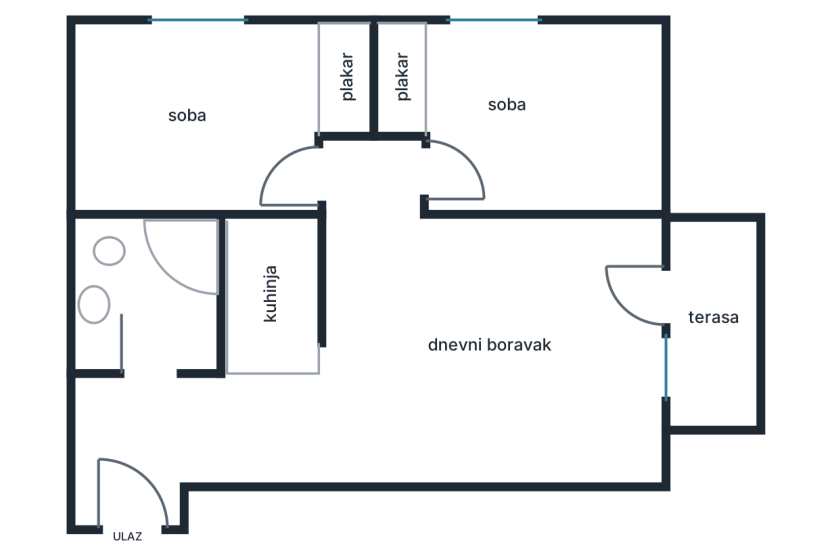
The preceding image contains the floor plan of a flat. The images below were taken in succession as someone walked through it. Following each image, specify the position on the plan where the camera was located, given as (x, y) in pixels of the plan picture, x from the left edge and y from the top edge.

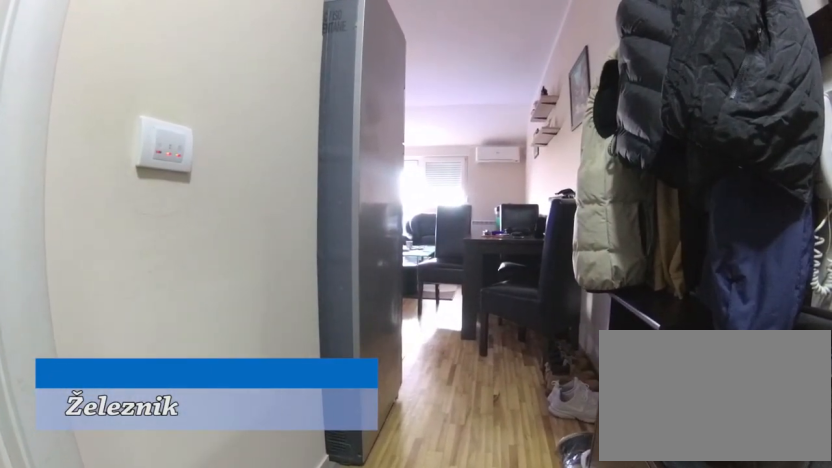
(113, 452)
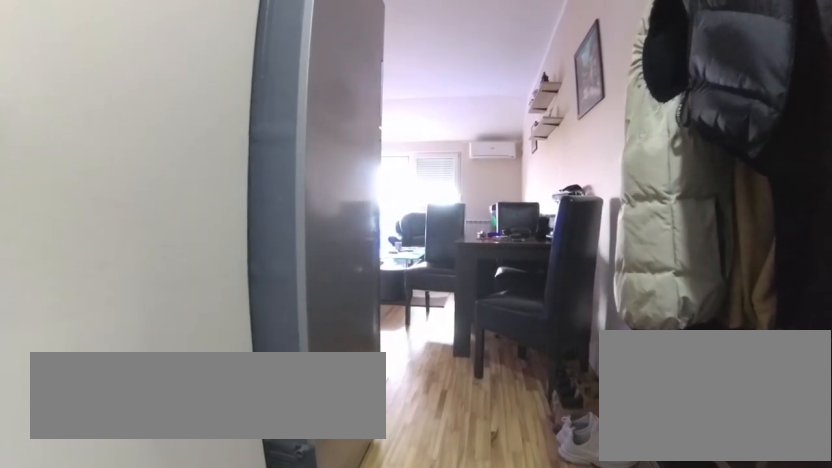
(144, 450)
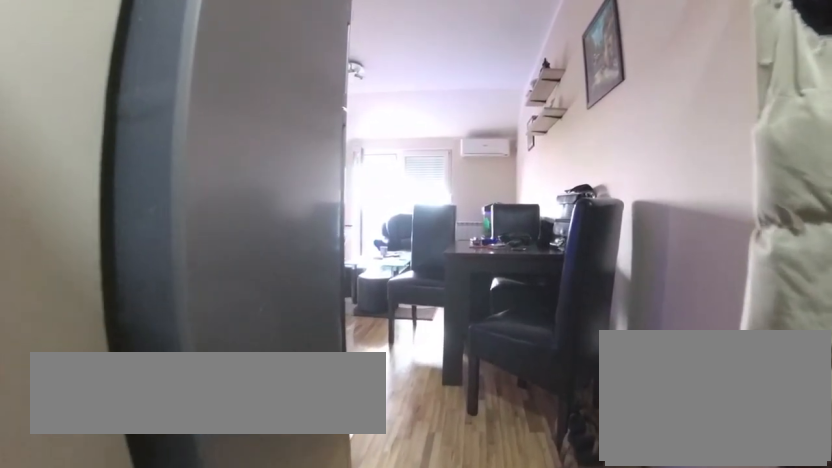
(164, 448)
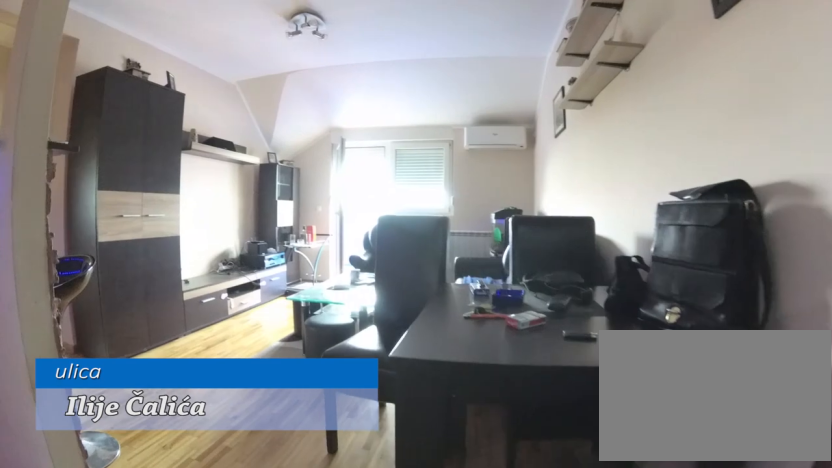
(241, 445)
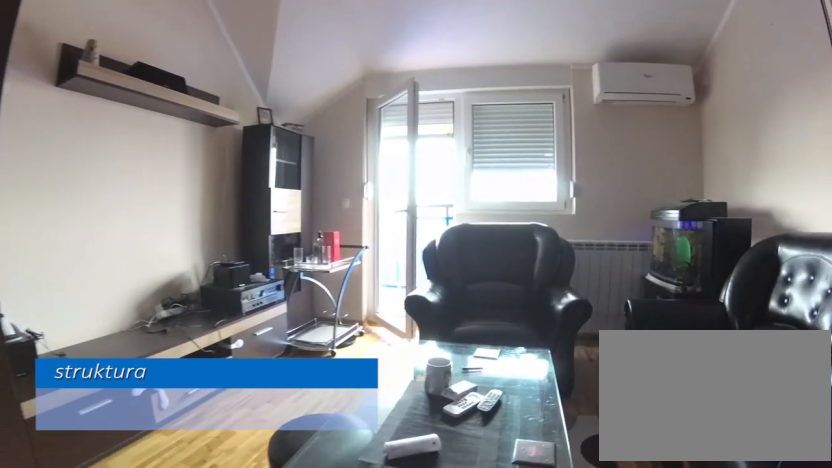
(418, 365)
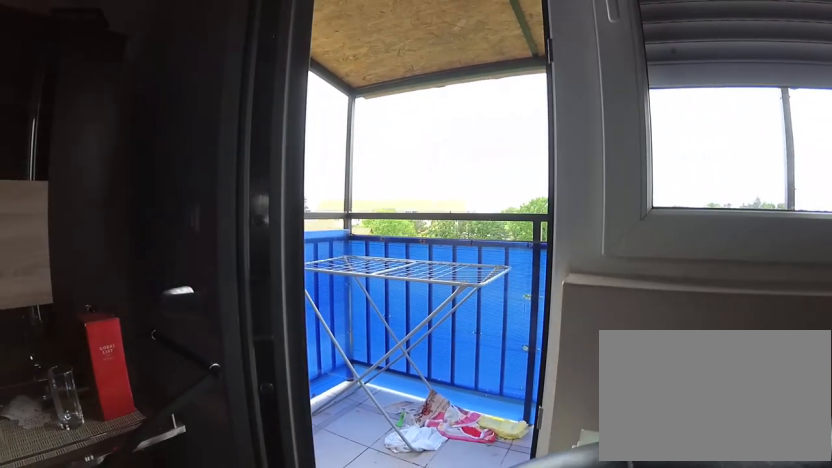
(577, 330)
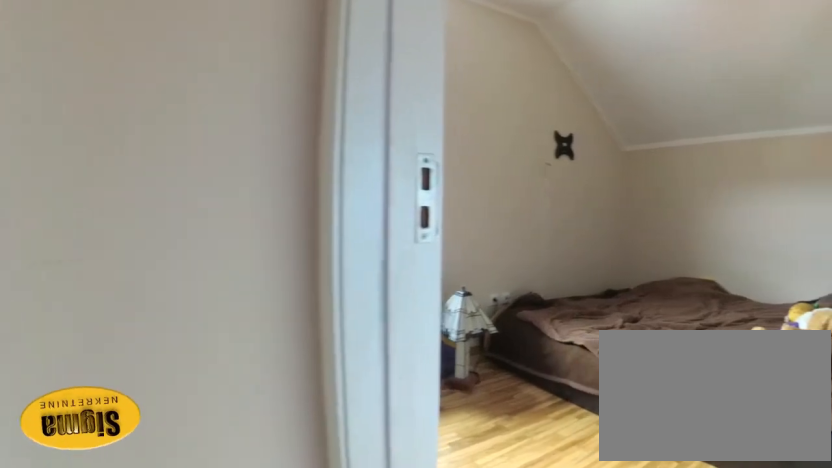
(364, 202)
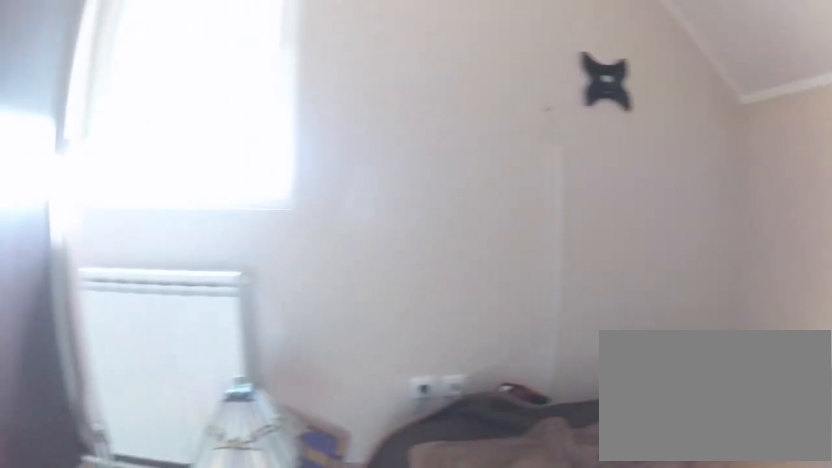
(509, 191)
